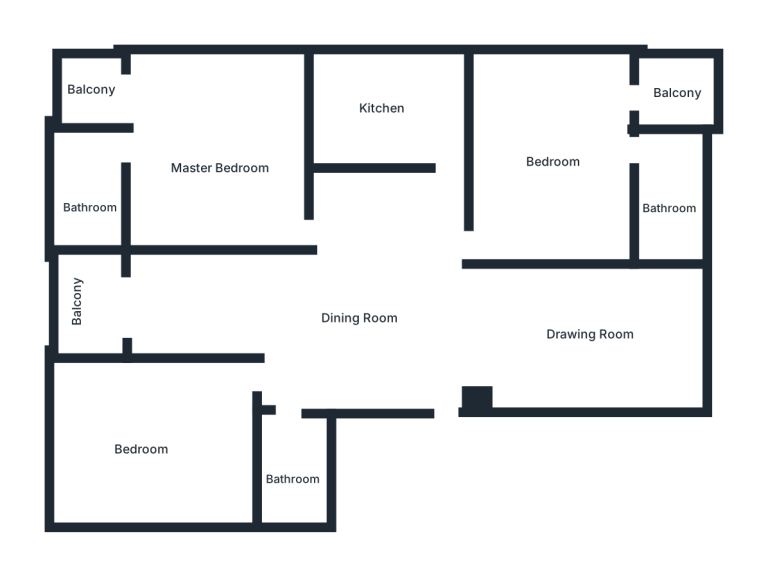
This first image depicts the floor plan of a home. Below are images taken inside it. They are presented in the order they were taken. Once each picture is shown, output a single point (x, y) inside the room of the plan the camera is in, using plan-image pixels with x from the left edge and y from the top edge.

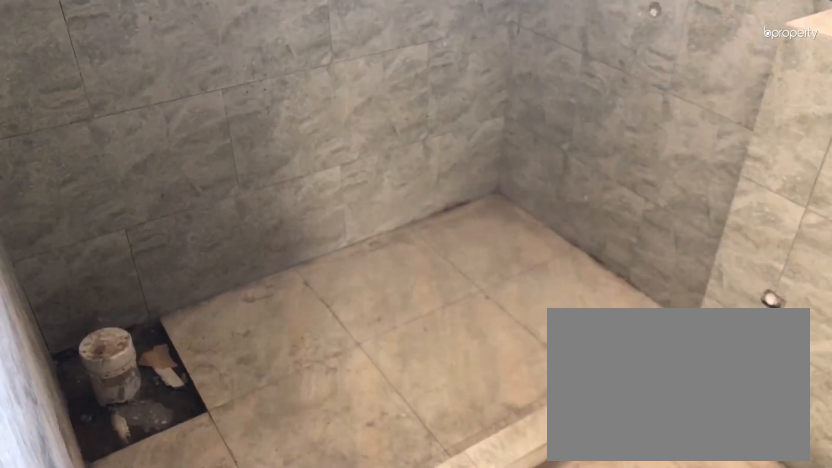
(90, 186)
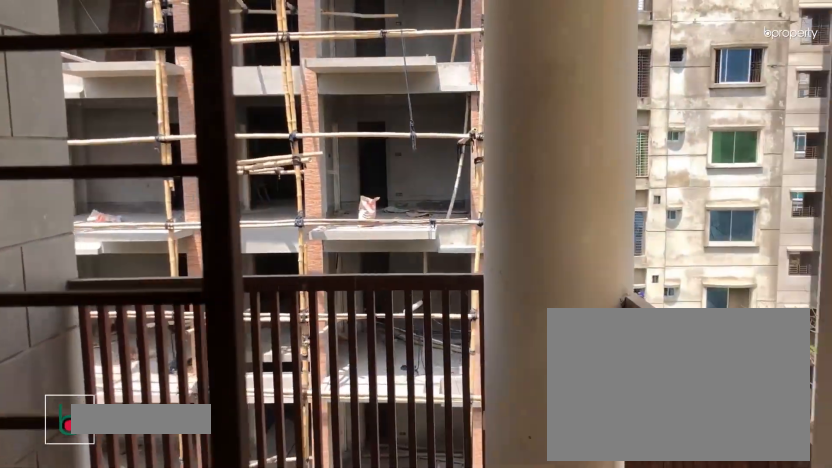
(98, 90)
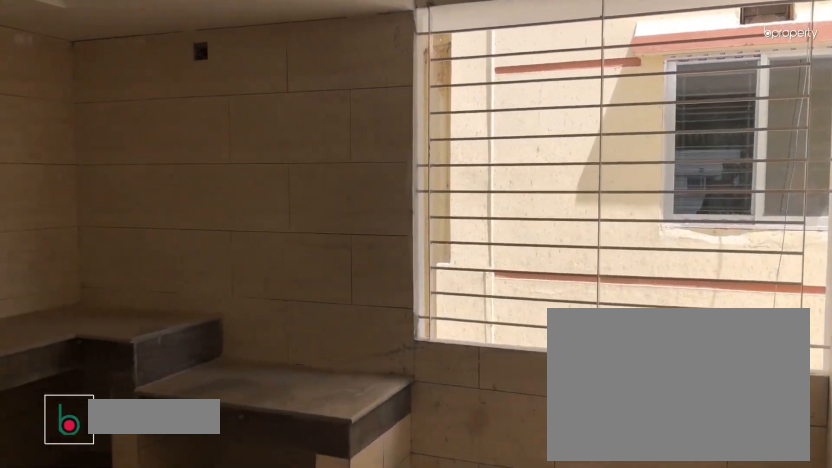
(377, 103)
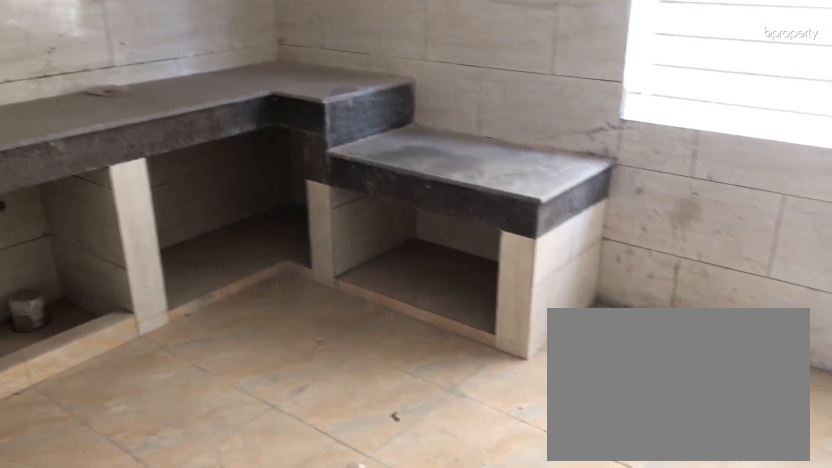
(377, 103)
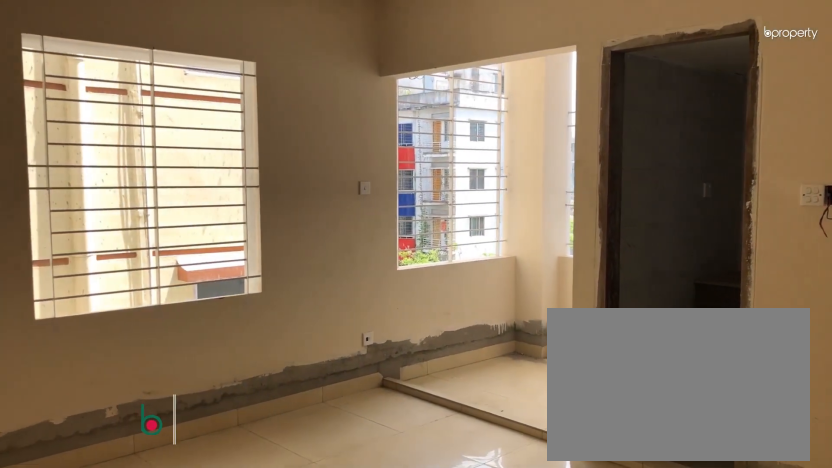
(552, 147)
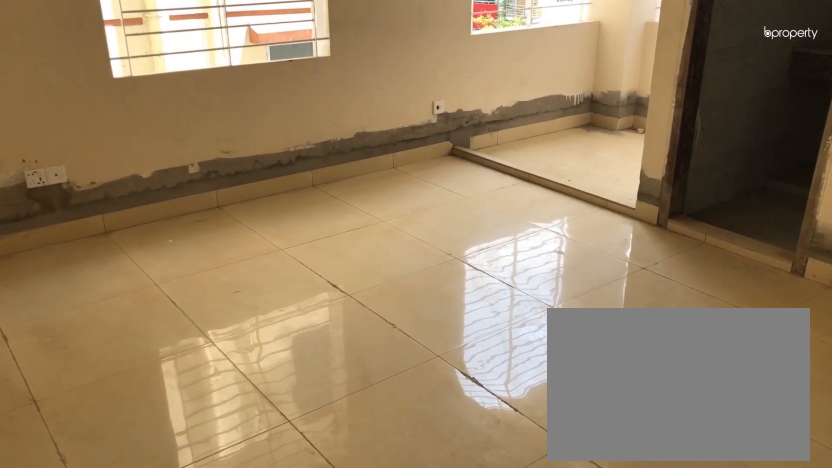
(552, 147)
